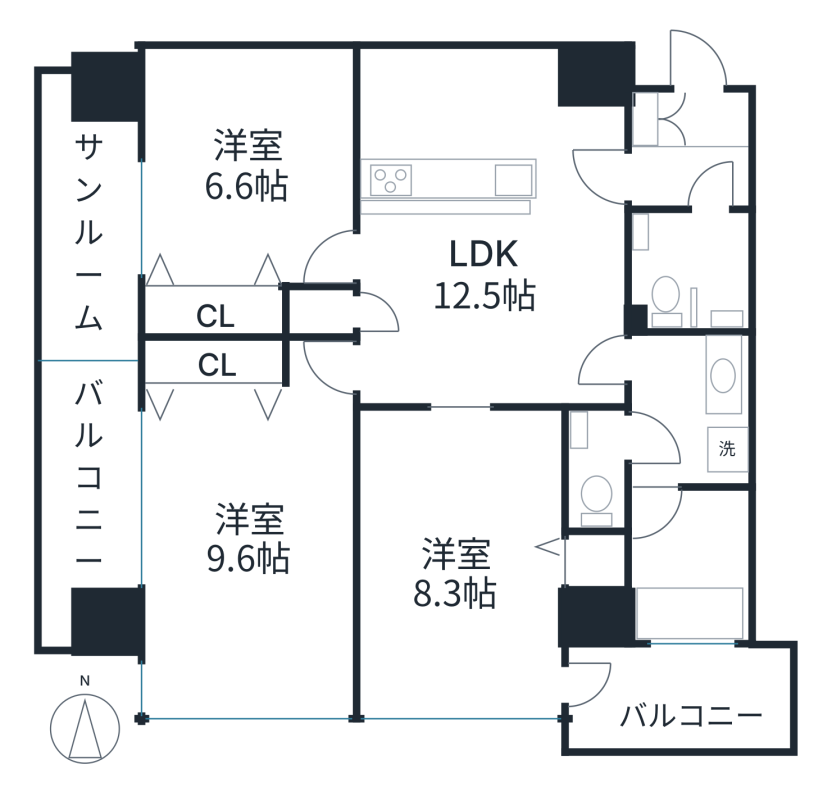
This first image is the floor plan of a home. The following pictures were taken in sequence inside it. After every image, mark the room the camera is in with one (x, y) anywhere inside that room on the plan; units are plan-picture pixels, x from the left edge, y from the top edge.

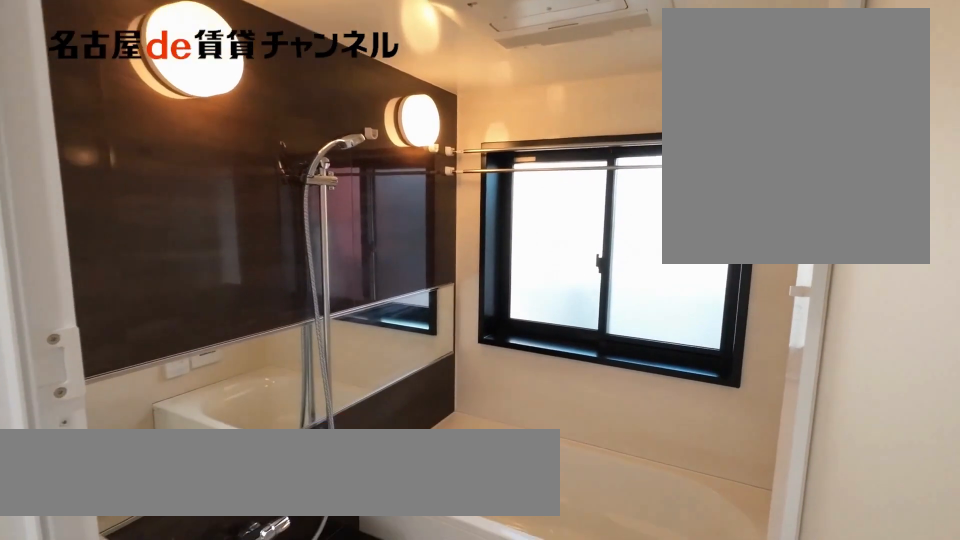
(690, 565)
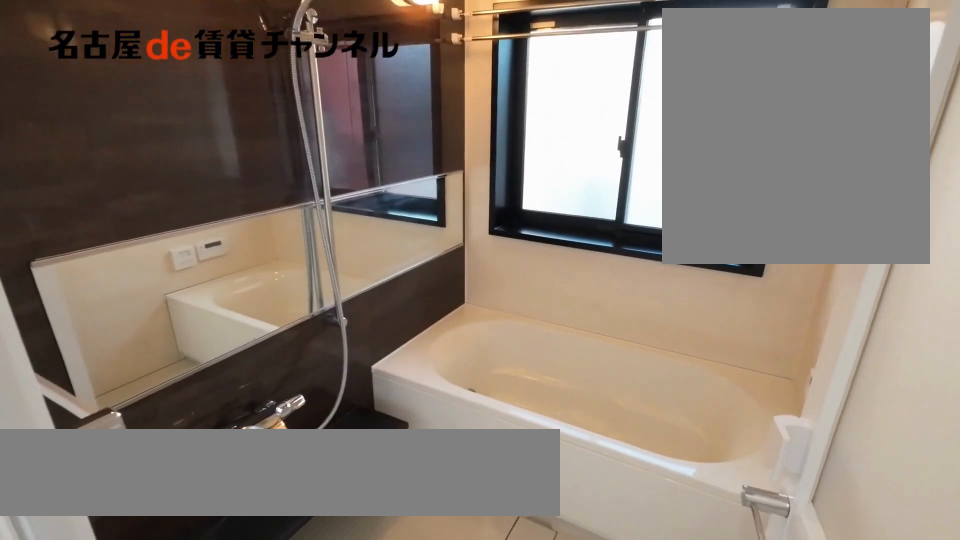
(690, 565)
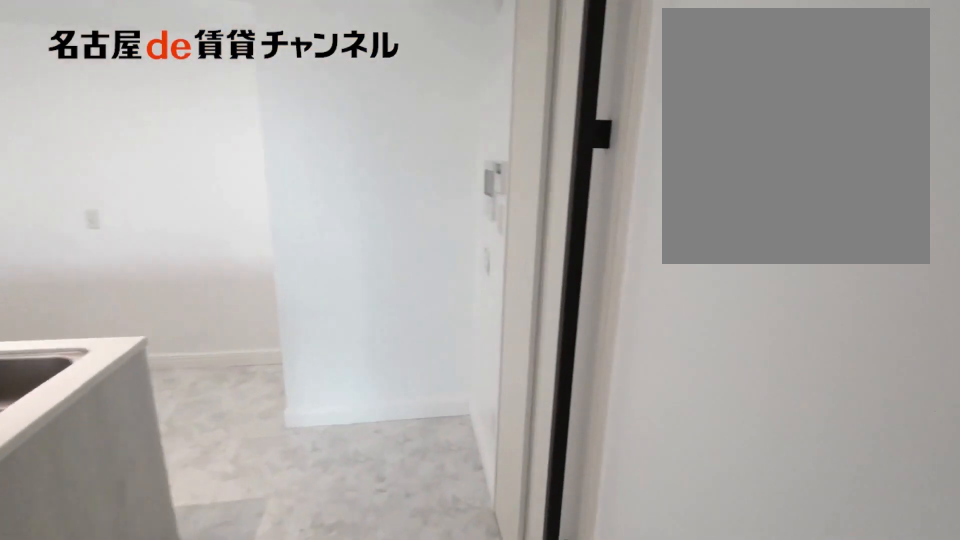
(492, 225)
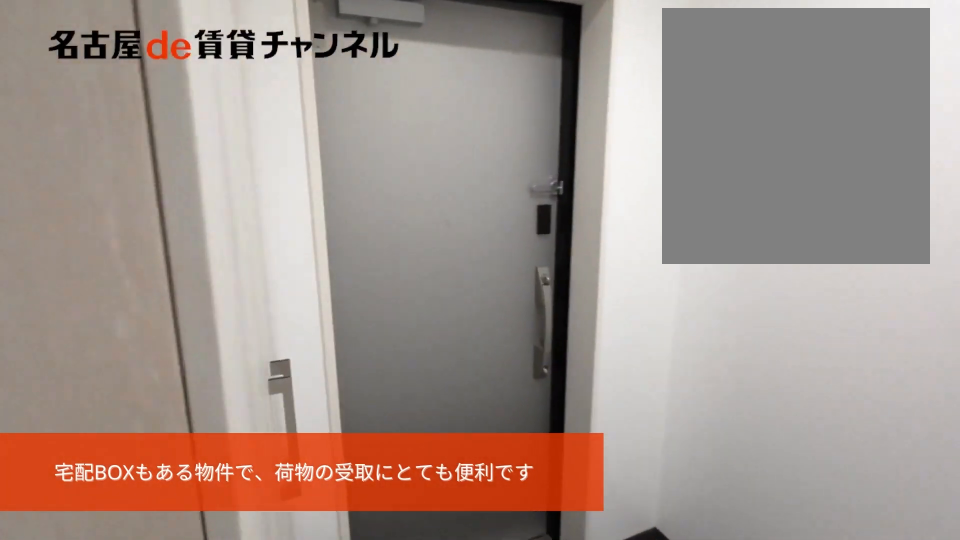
(688, 145)
